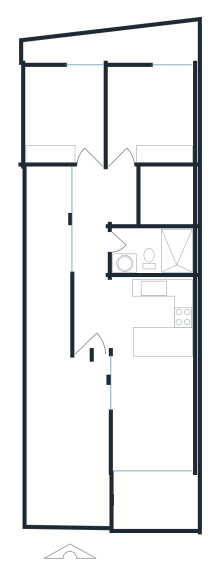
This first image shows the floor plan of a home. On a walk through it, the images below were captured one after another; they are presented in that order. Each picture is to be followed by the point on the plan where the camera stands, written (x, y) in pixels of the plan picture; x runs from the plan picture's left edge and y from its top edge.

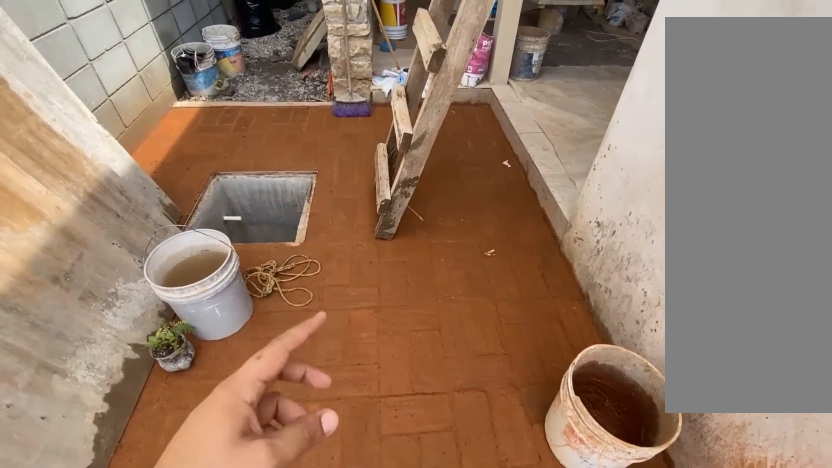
(67, 492)
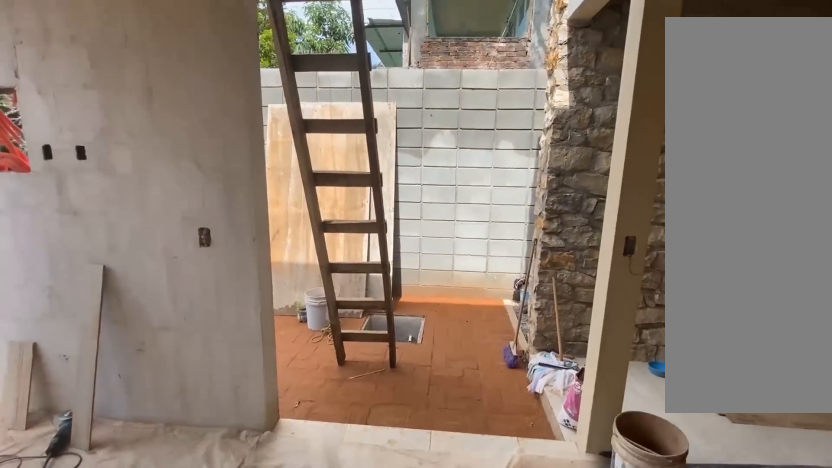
(148, 416)
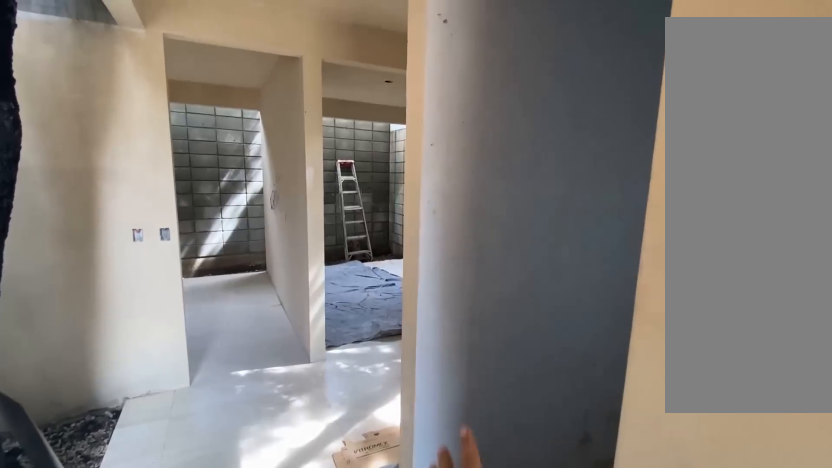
(94, 315)
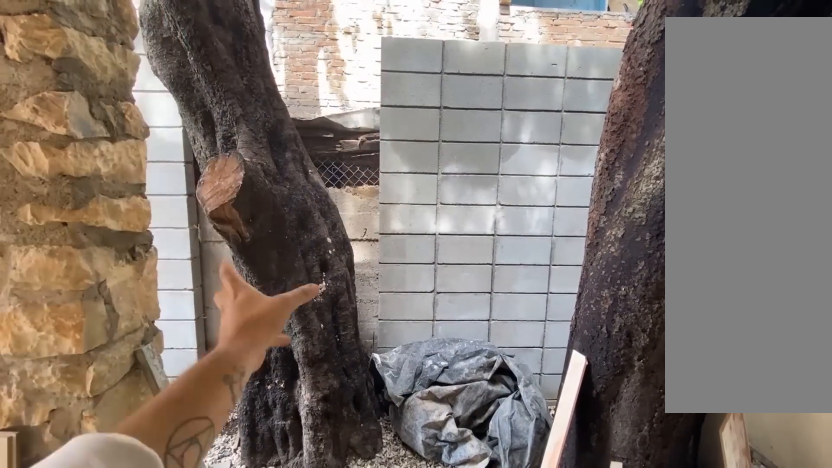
(94, 243)
